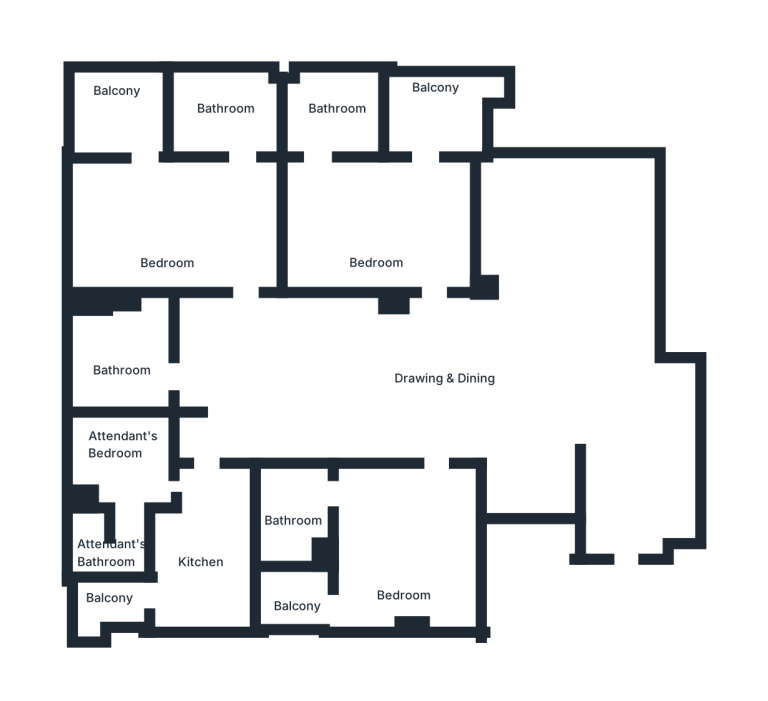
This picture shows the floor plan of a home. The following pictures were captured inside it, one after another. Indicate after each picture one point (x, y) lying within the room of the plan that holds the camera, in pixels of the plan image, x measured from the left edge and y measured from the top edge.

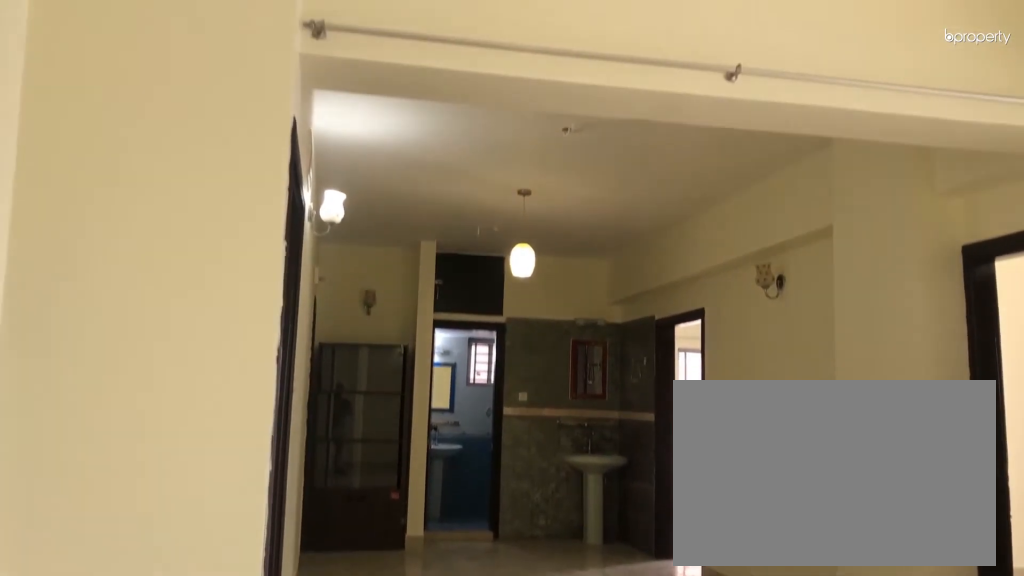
(484, 390)
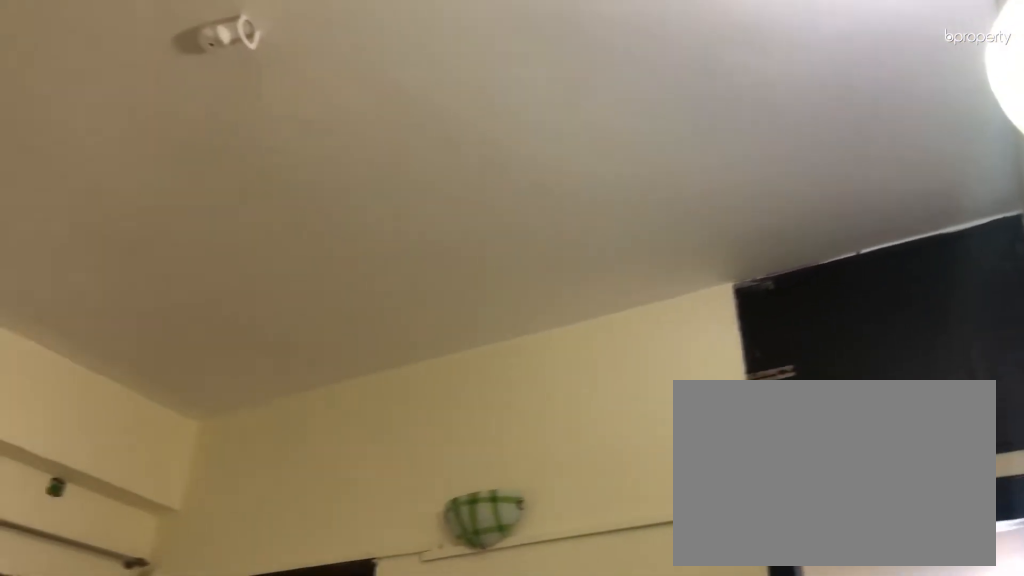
(399, 537)
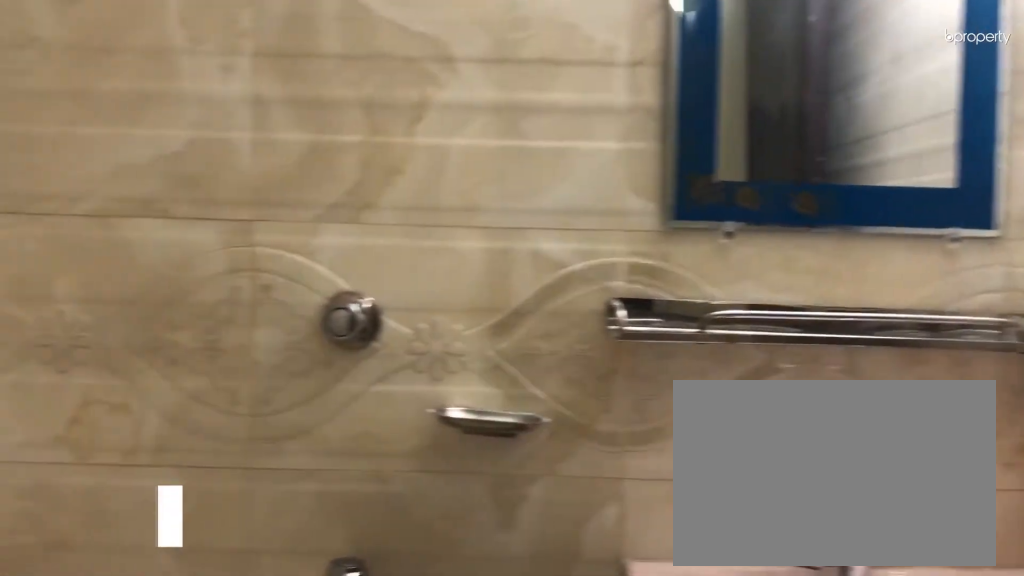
(292, 523)
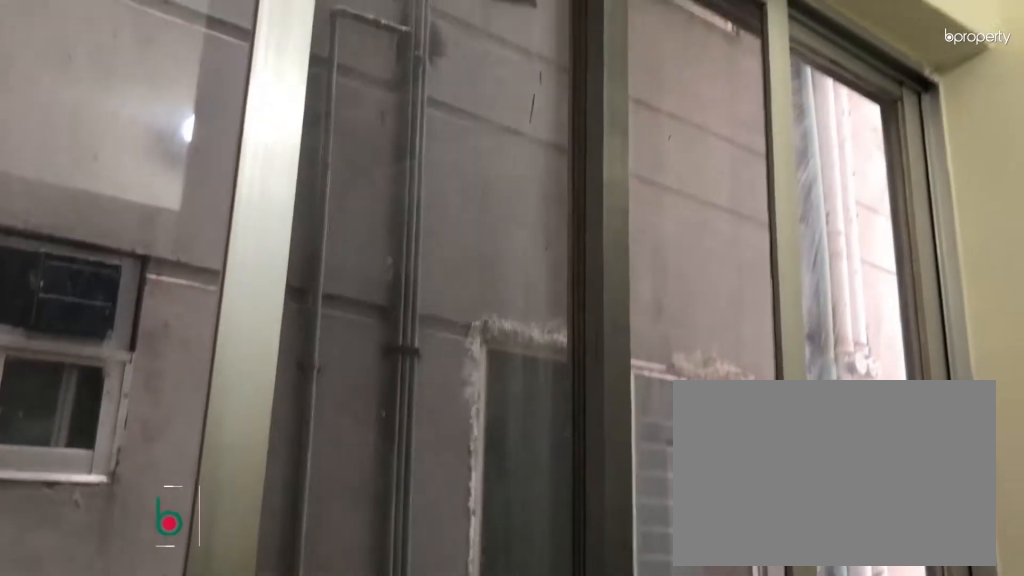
(297, 604)
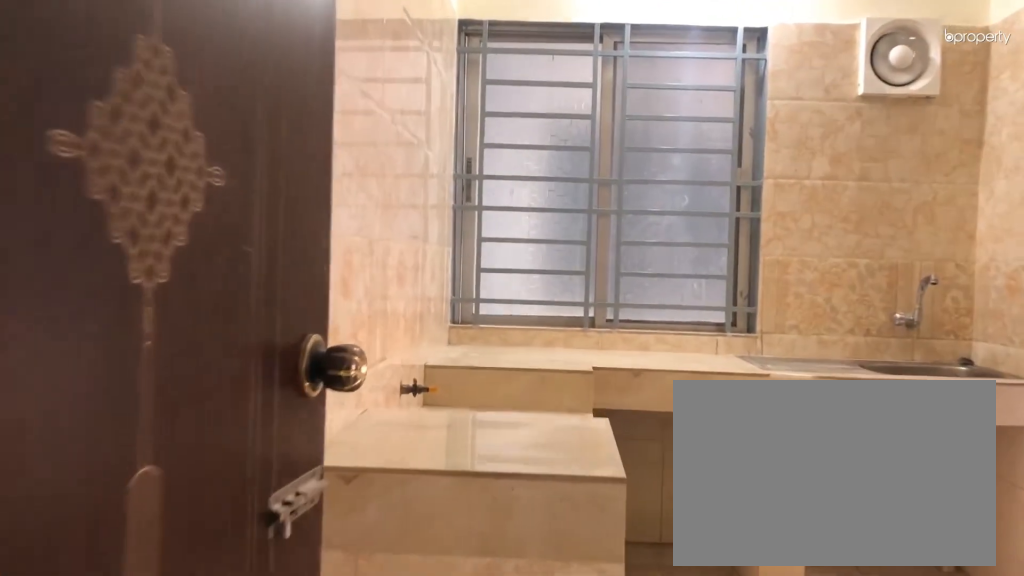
(207, 555)
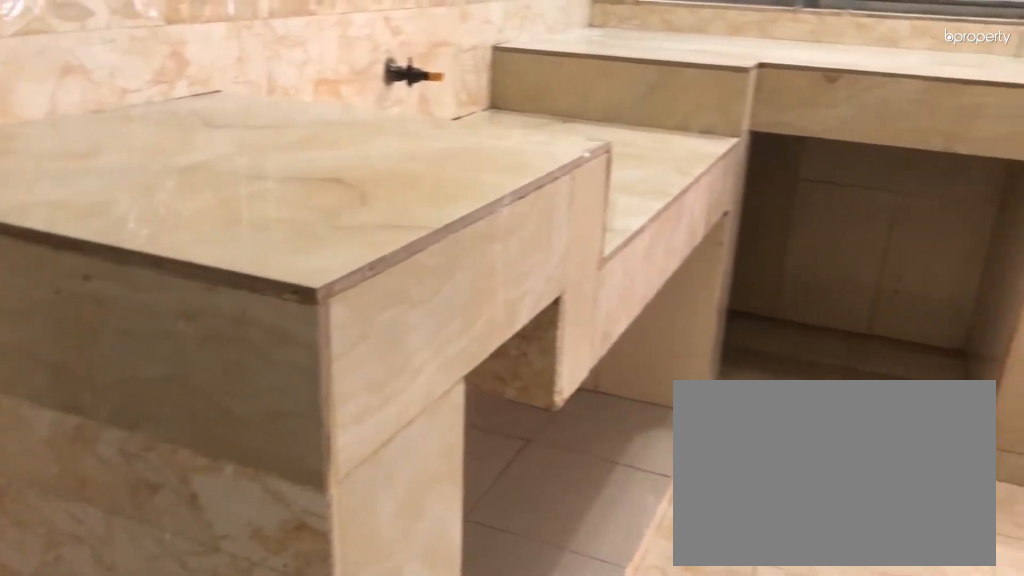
(207, 555)
